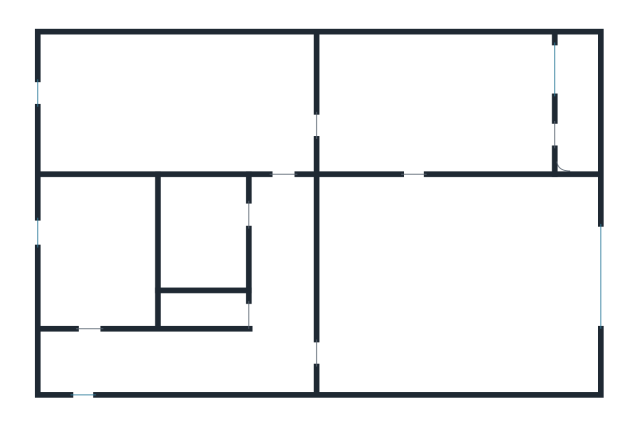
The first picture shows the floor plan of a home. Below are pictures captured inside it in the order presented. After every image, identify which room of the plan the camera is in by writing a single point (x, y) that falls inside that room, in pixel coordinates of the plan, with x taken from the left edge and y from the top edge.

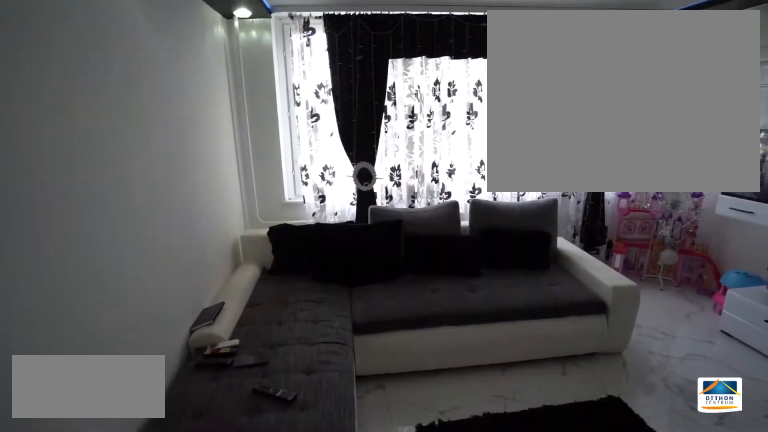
(454, 285)
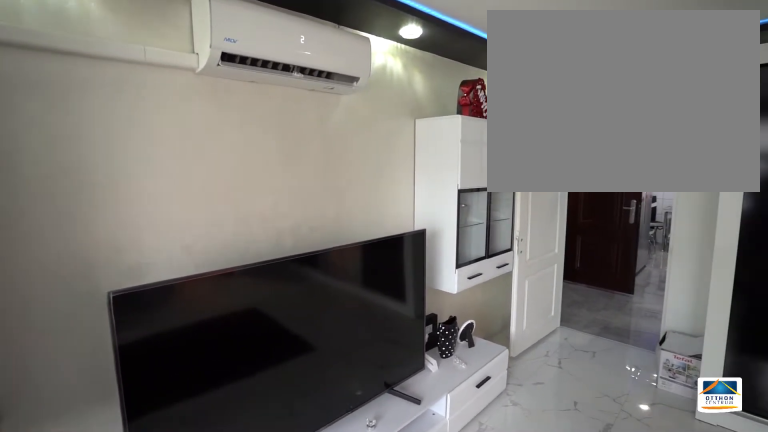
(454, 285)
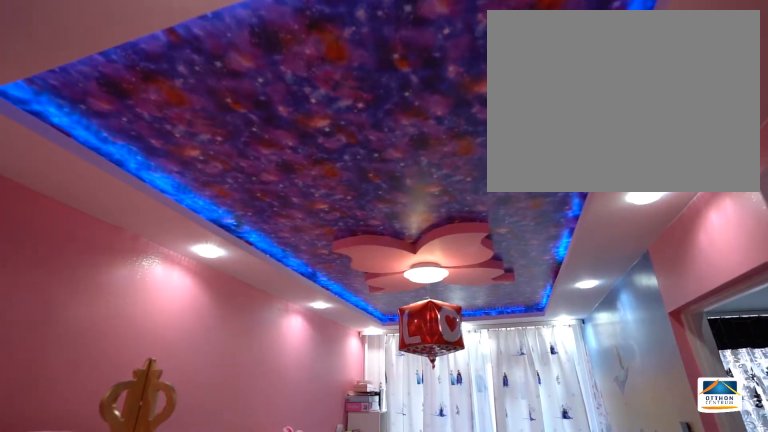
(431, 95)
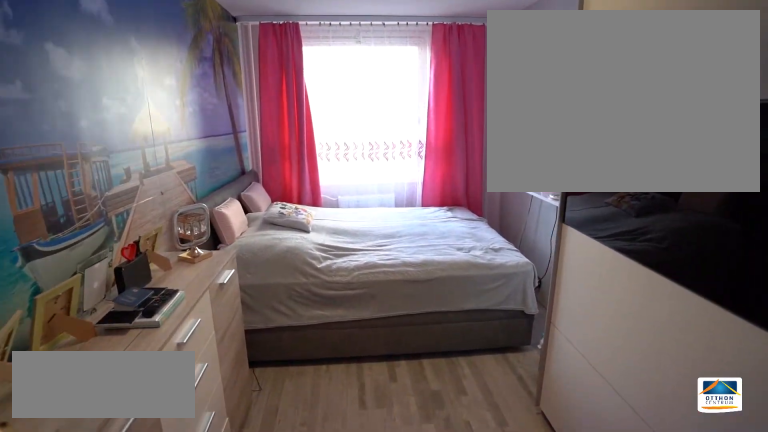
(174, 110)
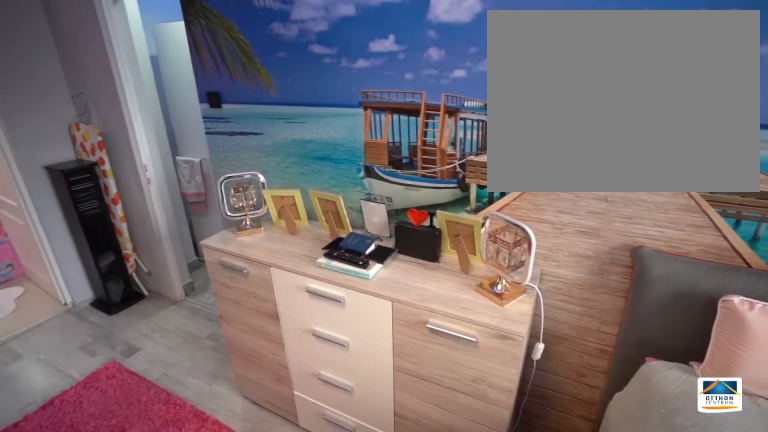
(174, 110)
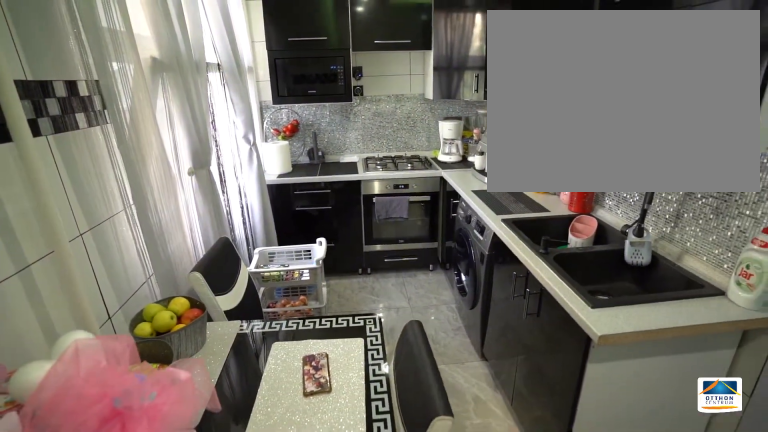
(93, 257)
